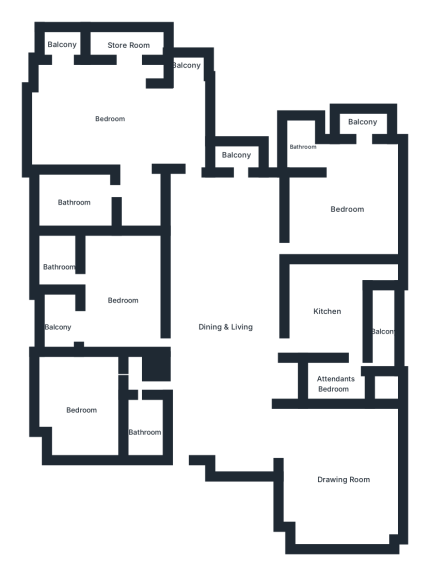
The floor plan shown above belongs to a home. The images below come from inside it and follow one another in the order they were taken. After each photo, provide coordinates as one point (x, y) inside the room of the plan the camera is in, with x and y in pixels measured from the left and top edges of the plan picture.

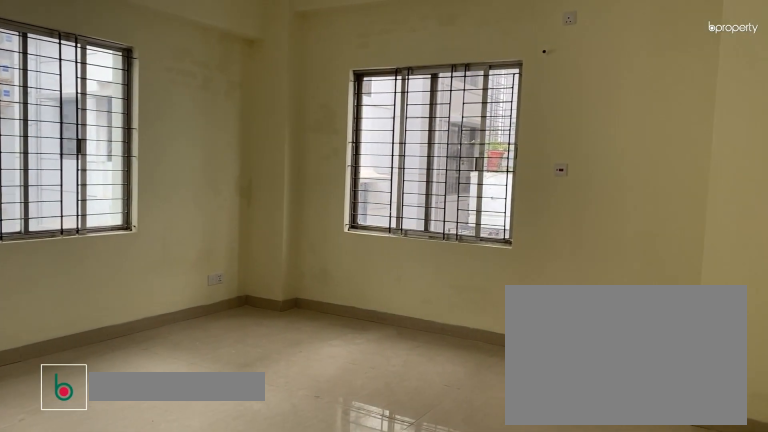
(342, 480)
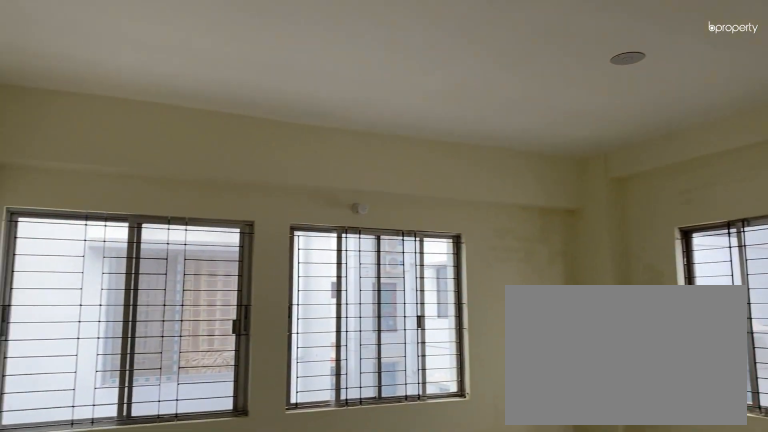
(342, 480)
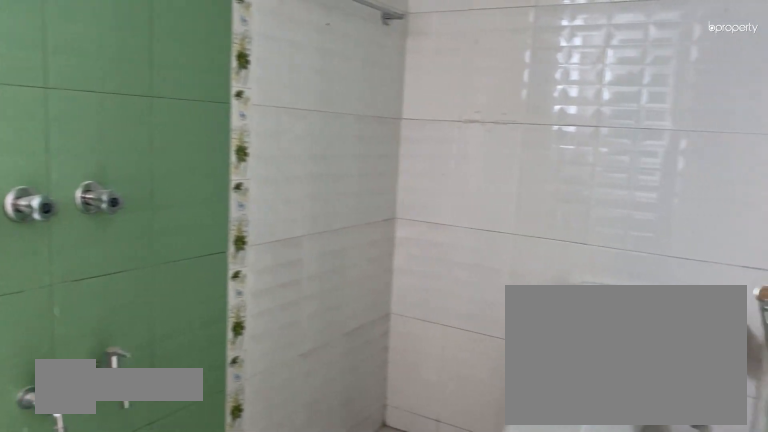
(58, 266)
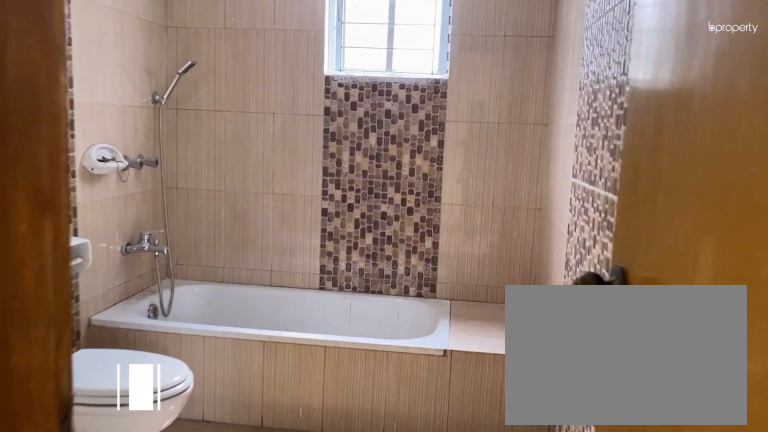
(76, 202)
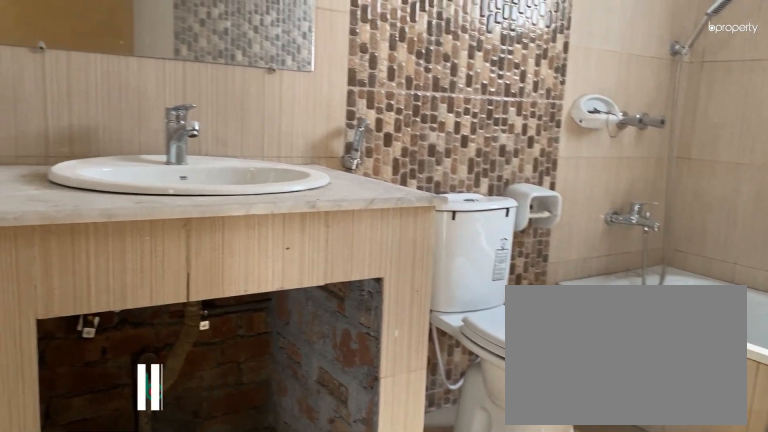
(76, 202)
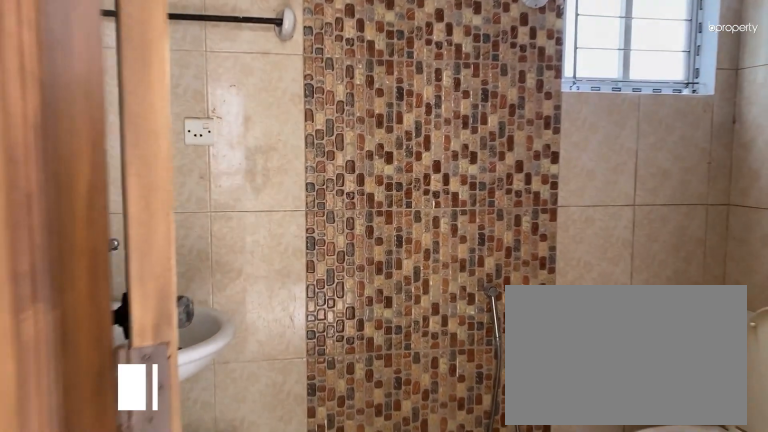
(301, 147)
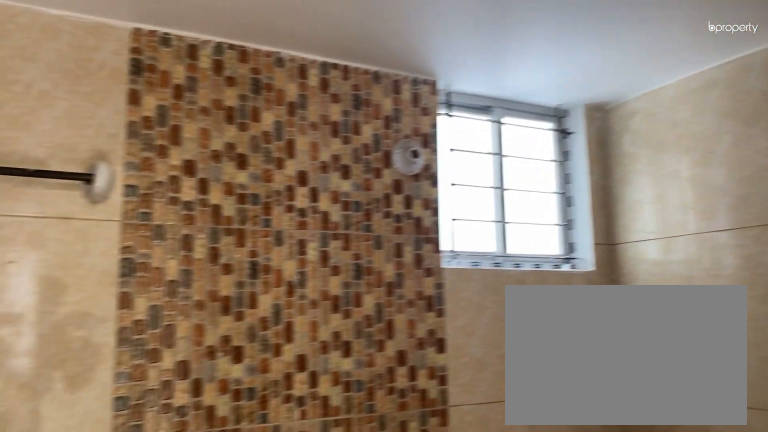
(301, 147)
